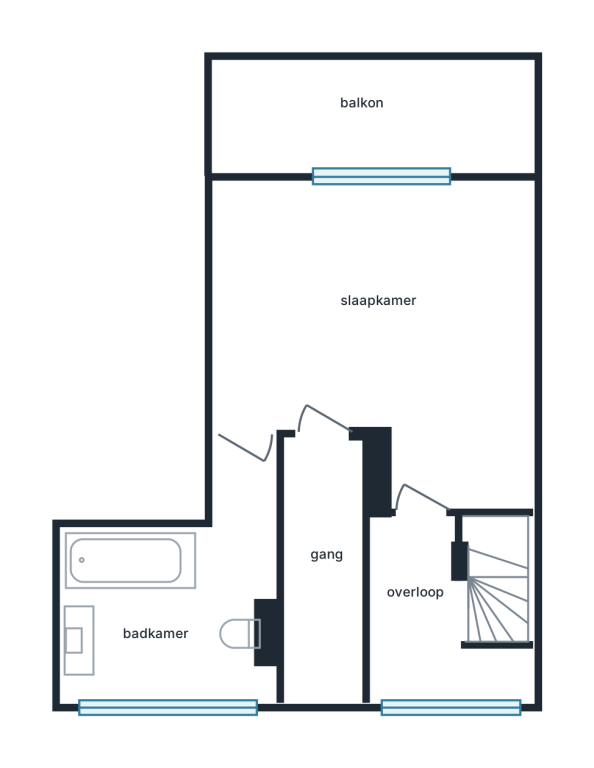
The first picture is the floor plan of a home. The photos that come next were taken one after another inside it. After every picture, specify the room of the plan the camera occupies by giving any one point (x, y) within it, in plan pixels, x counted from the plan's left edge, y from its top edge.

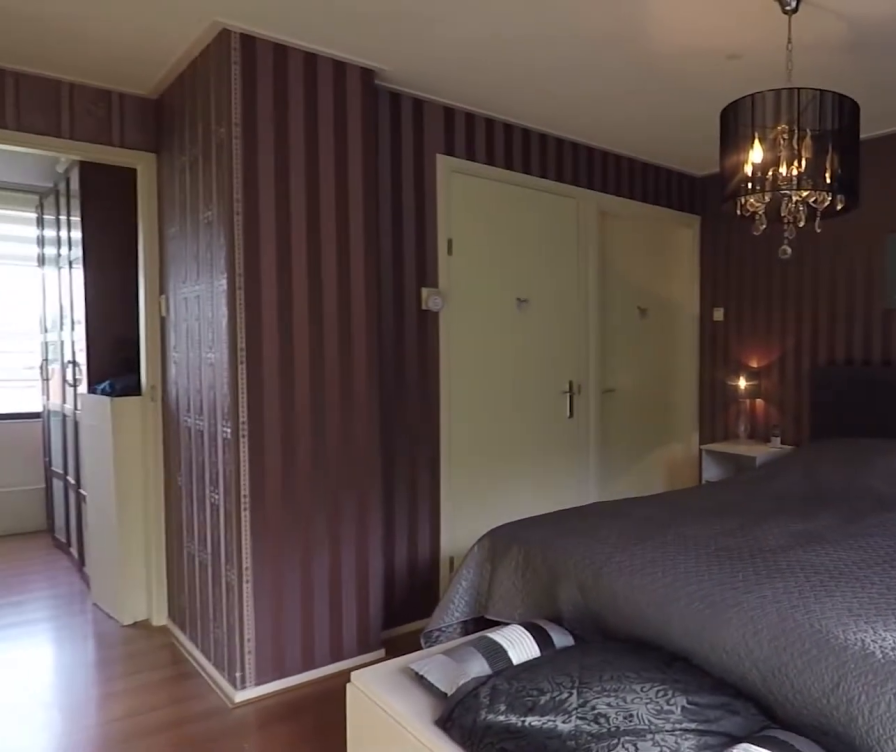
(357, 307)
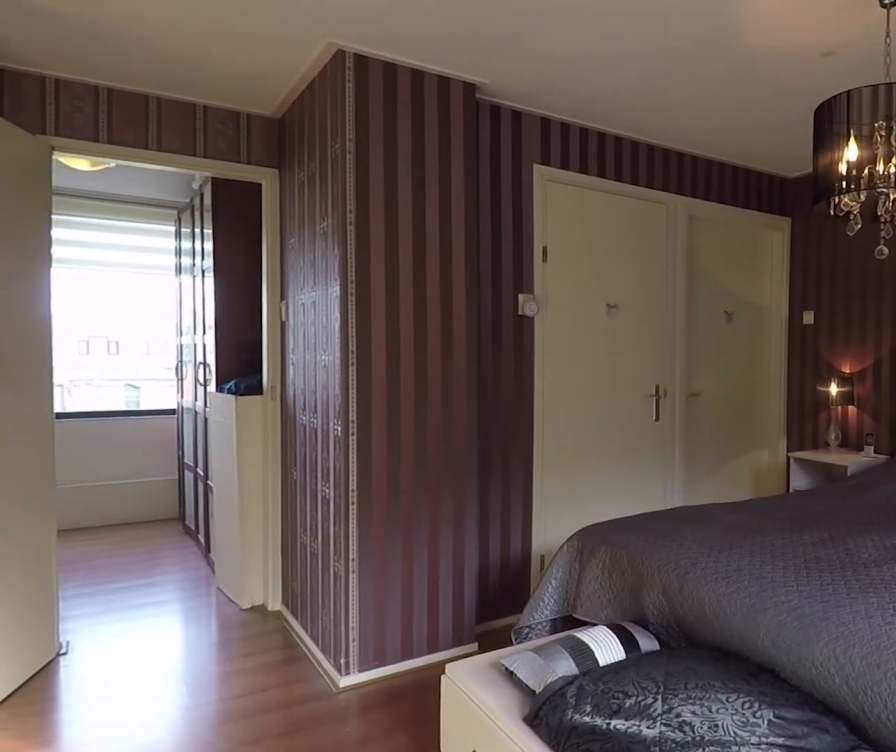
(357, 307)
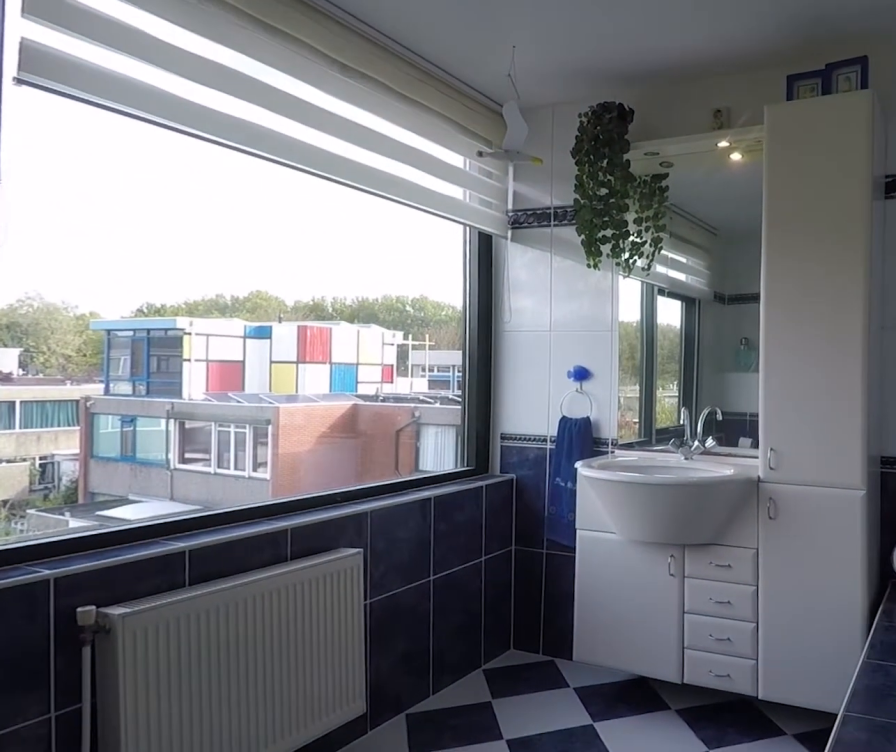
(247, 483)
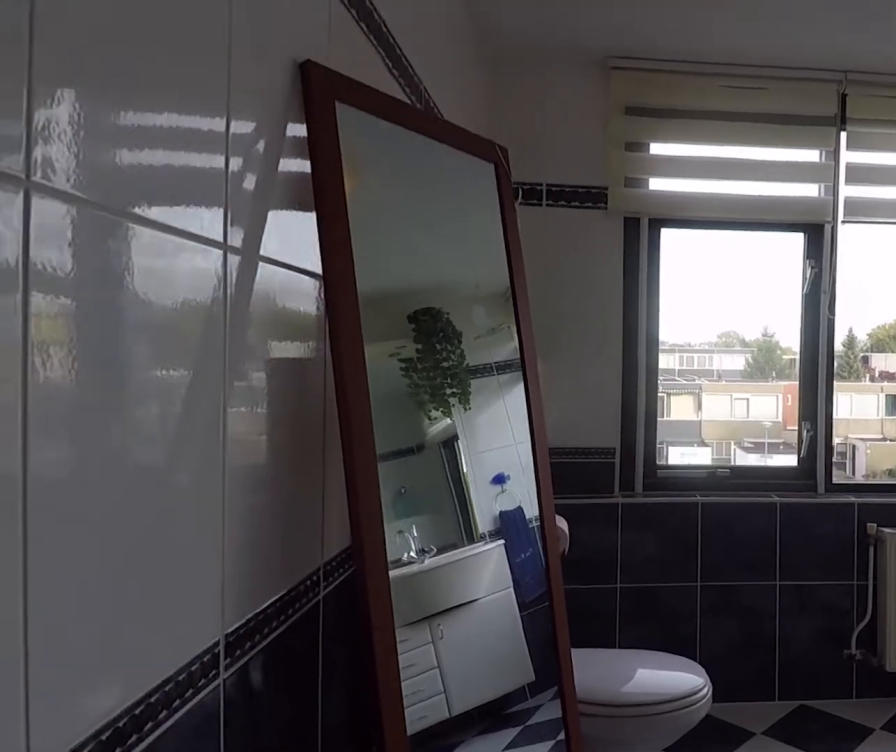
(104, 641)
